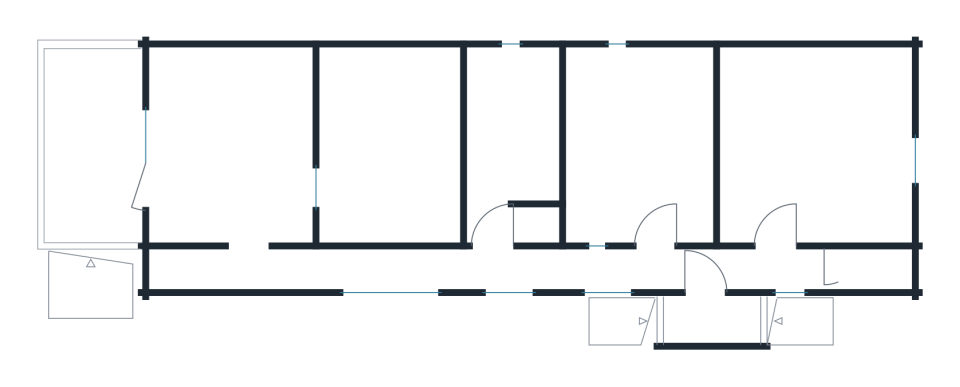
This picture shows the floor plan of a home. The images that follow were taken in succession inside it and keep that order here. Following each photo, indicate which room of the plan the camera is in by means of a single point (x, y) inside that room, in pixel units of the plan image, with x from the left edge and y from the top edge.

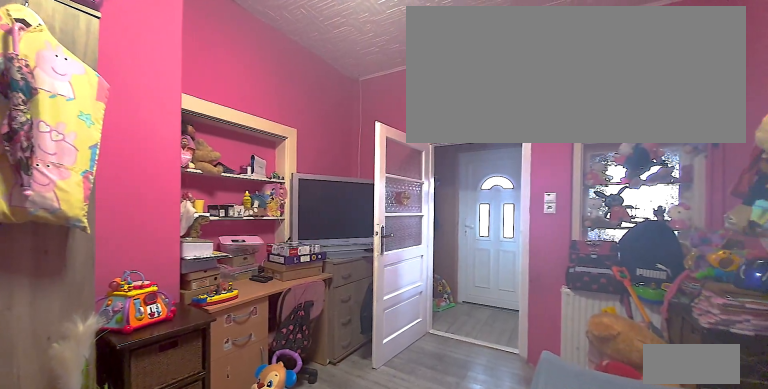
(644, 152)
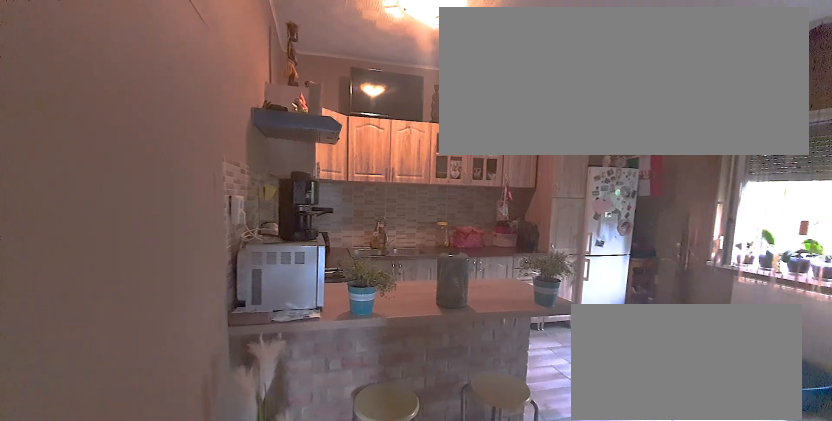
(808, 152)
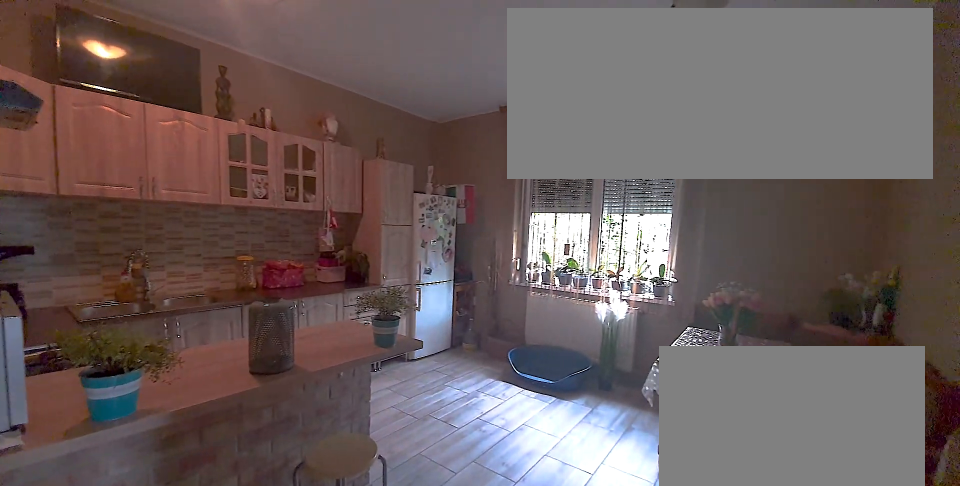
(808, 152)
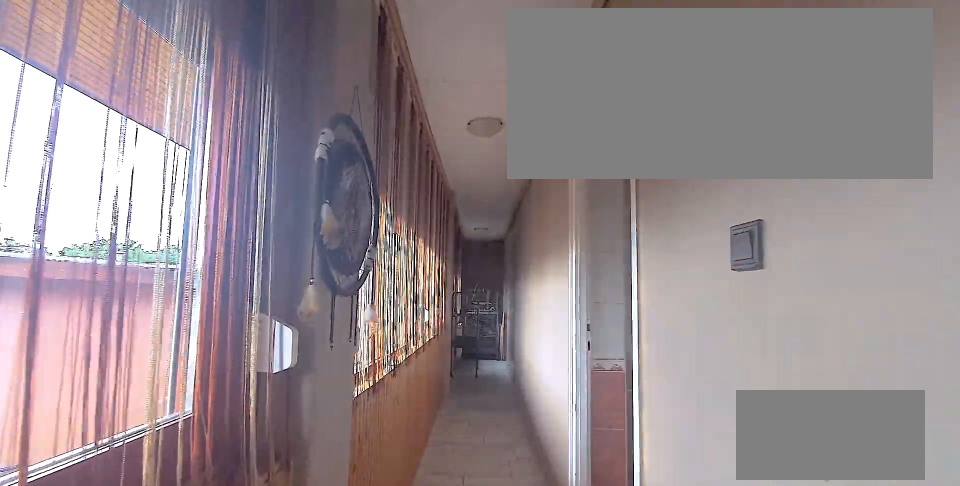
(564, 269)
